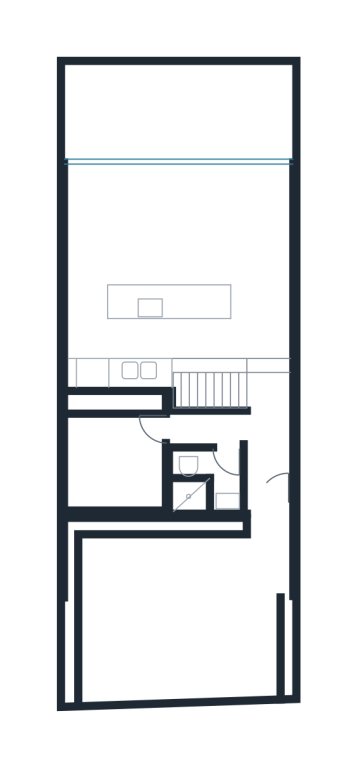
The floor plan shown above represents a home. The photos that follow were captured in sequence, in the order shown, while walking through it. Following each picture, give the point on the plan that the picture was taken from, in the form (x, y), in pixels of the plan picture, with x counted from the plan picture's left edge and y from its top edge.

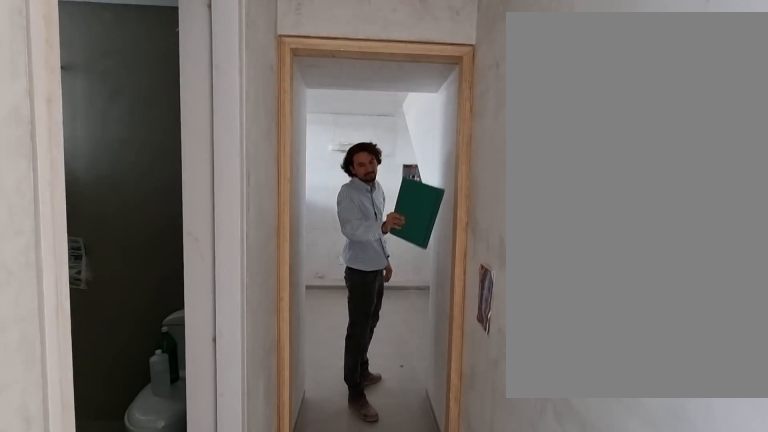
(243, 425)
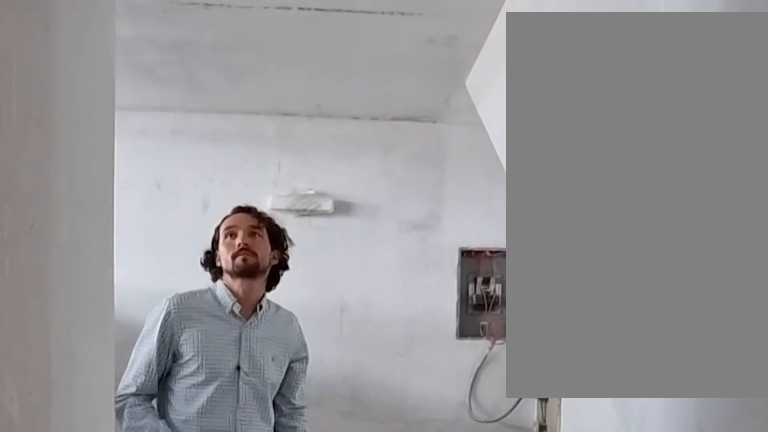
(194, 428)
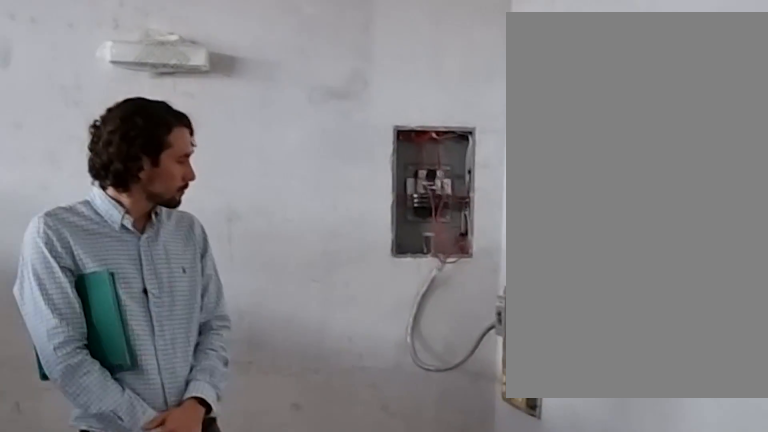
(206, 423)
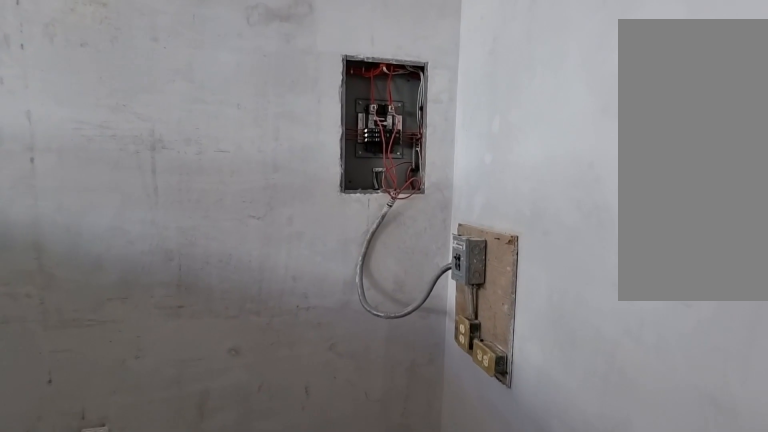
(206, 423)
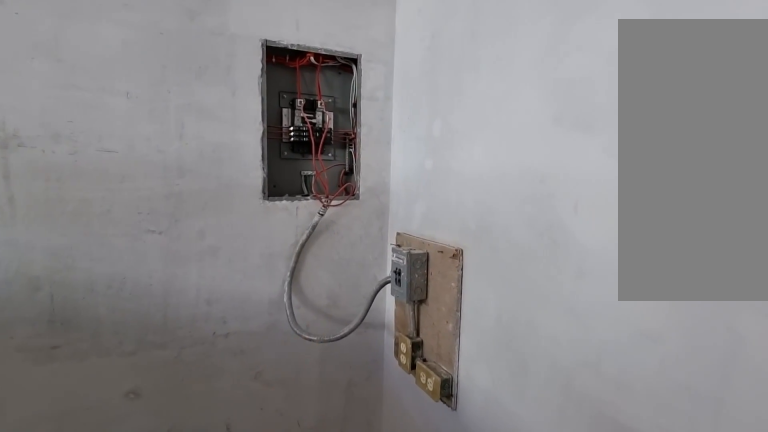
(206, 423)
